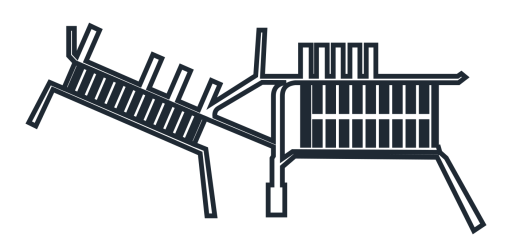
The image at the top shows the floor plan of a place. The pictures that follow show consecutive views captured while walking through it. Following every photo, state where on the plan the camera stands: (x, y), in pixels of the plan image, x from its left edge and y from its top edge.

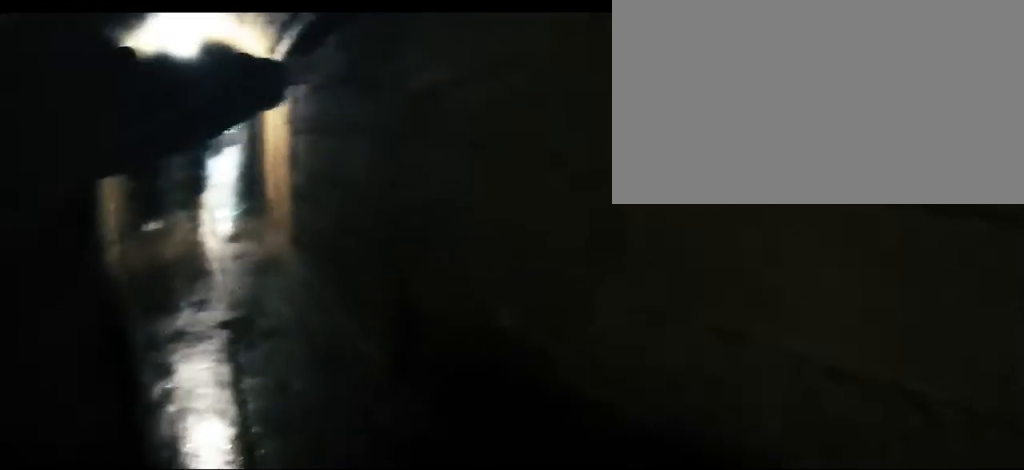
(448, 78)
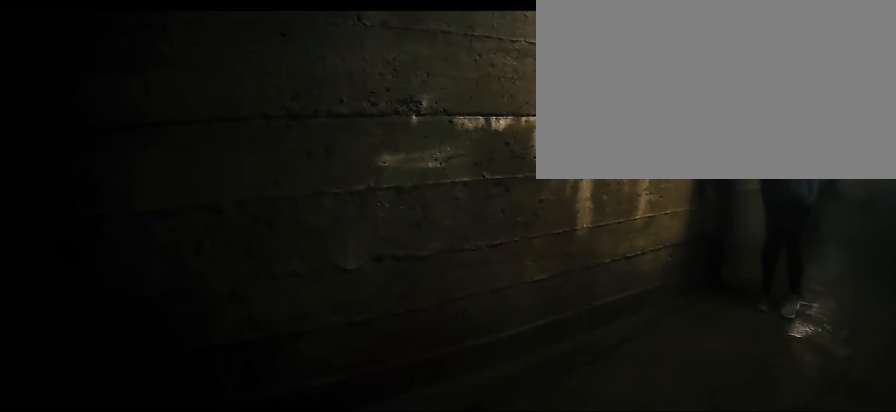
(433, 75)
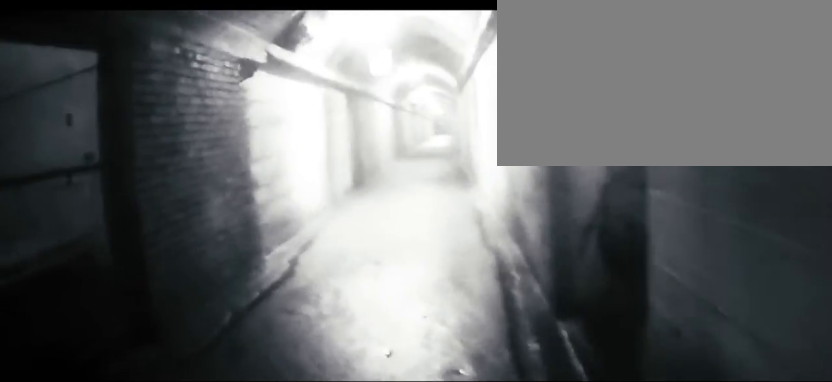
(175, 95)
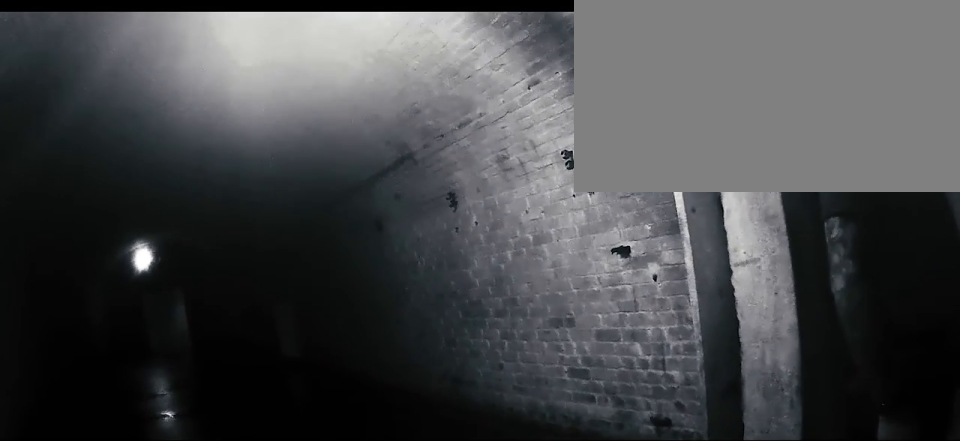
(133, 83)
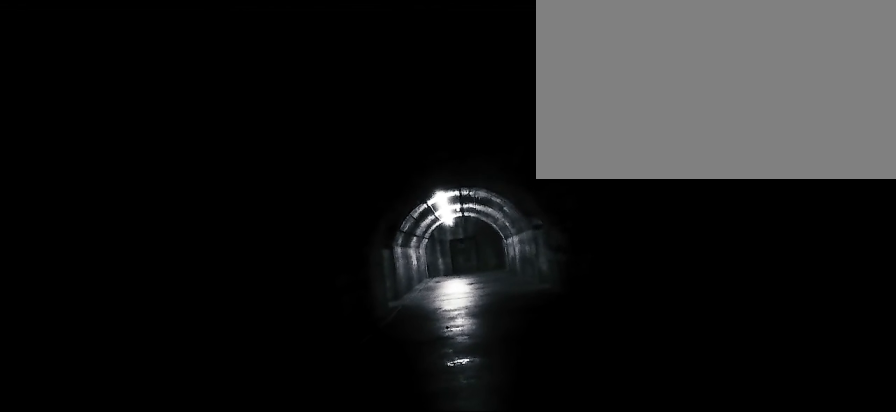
(261, 39)
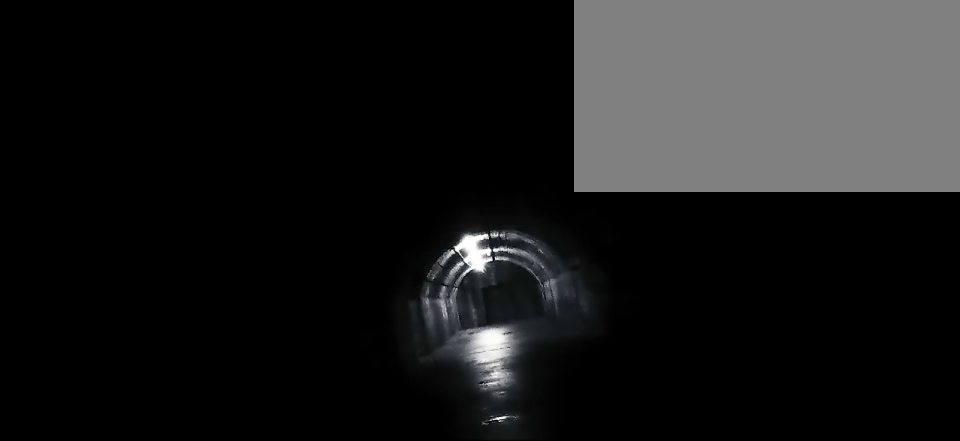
(261, 39)
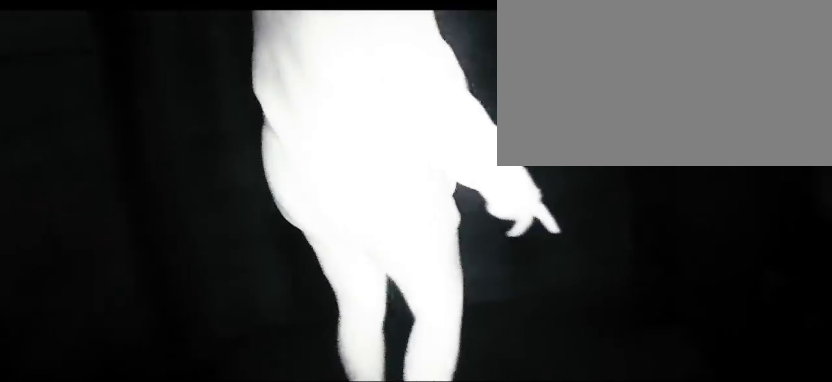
(261, 39)
